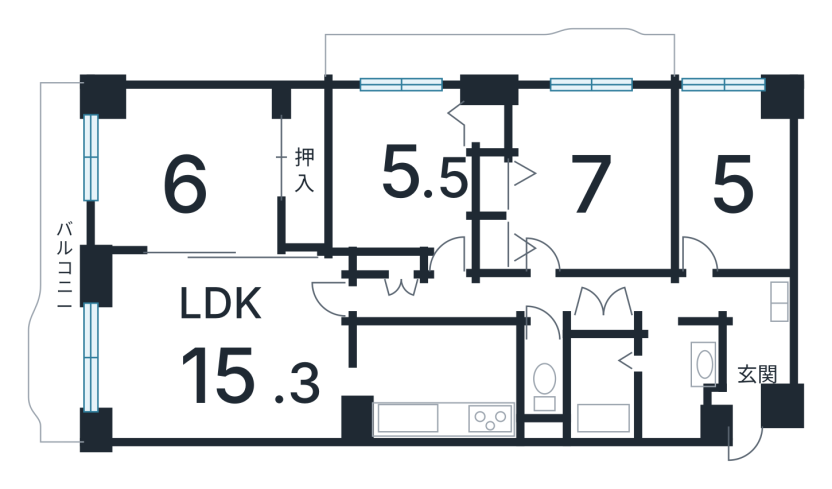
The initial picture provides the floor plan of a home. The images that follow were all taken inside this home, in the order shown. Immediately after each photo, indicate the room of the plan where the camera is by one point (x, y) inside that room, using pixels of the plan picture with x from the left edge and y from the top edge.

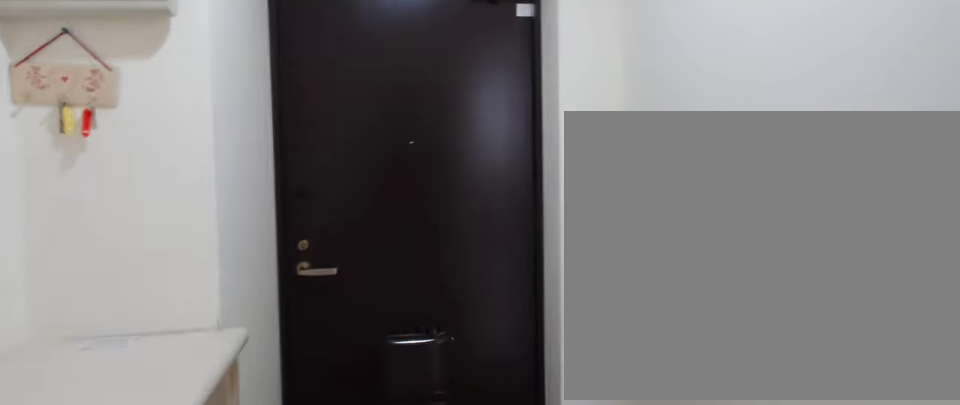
(753, 381)
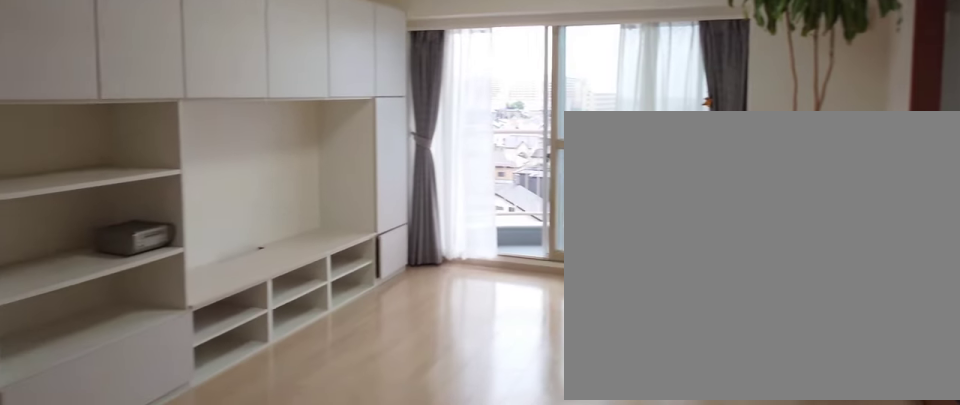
(229, 355)
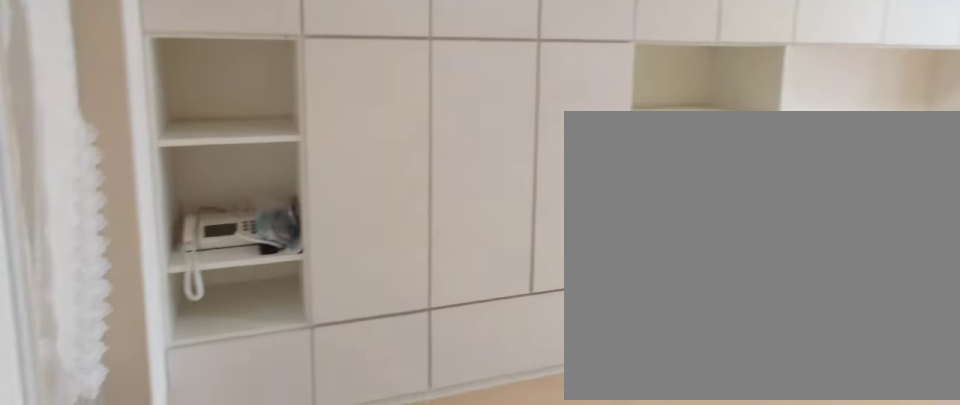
(229, 355)
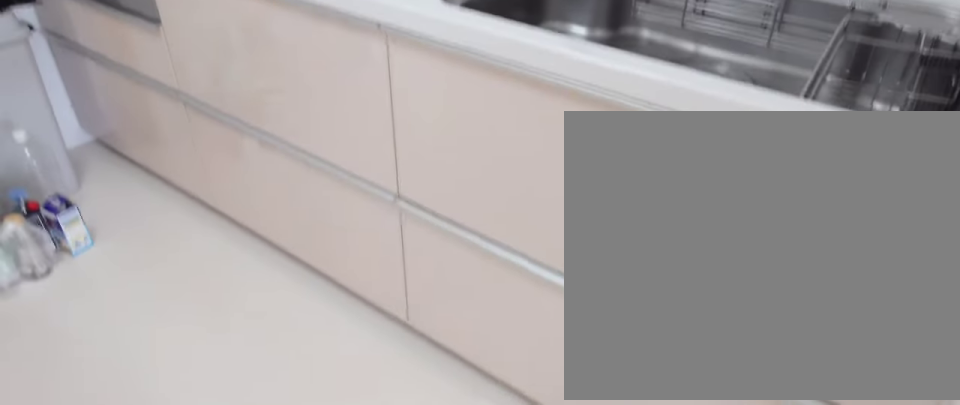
(441, 390)
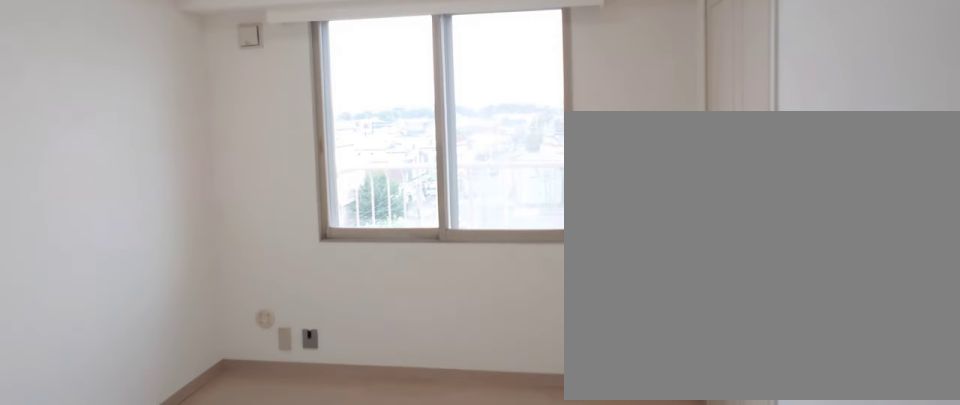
(396, 180)
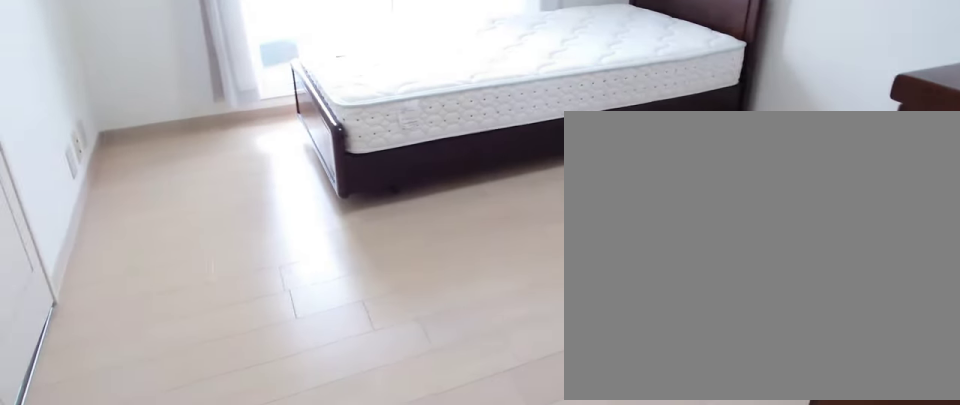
(580, 184)
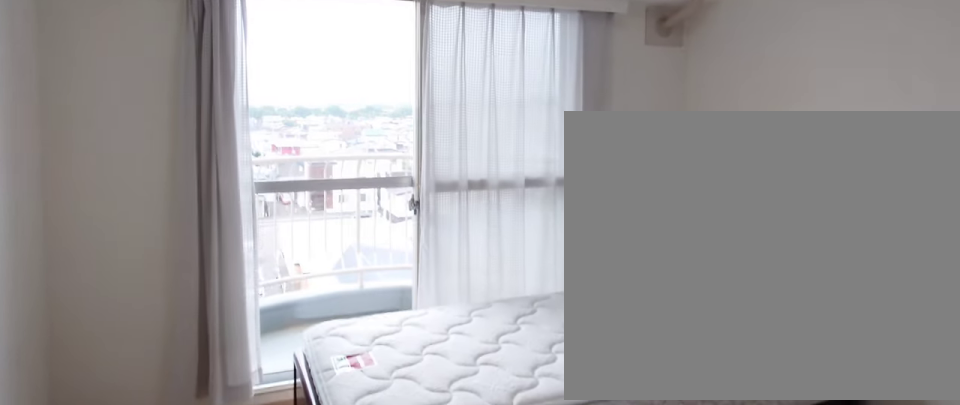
(580, 184)
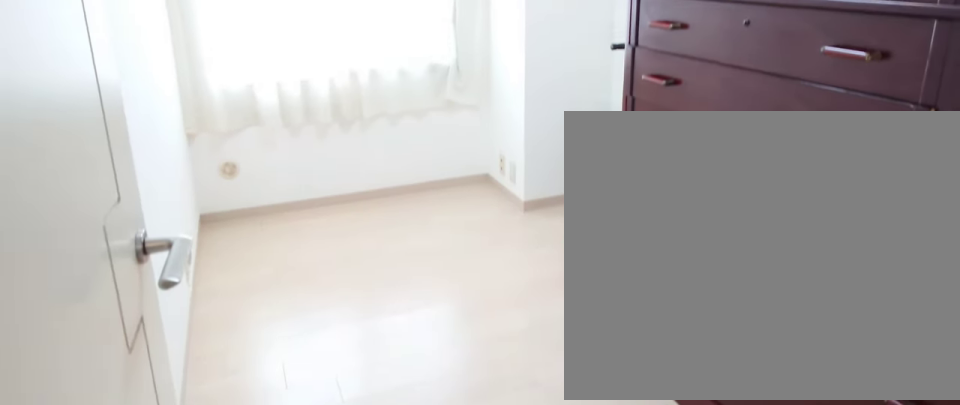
(732, 187)
